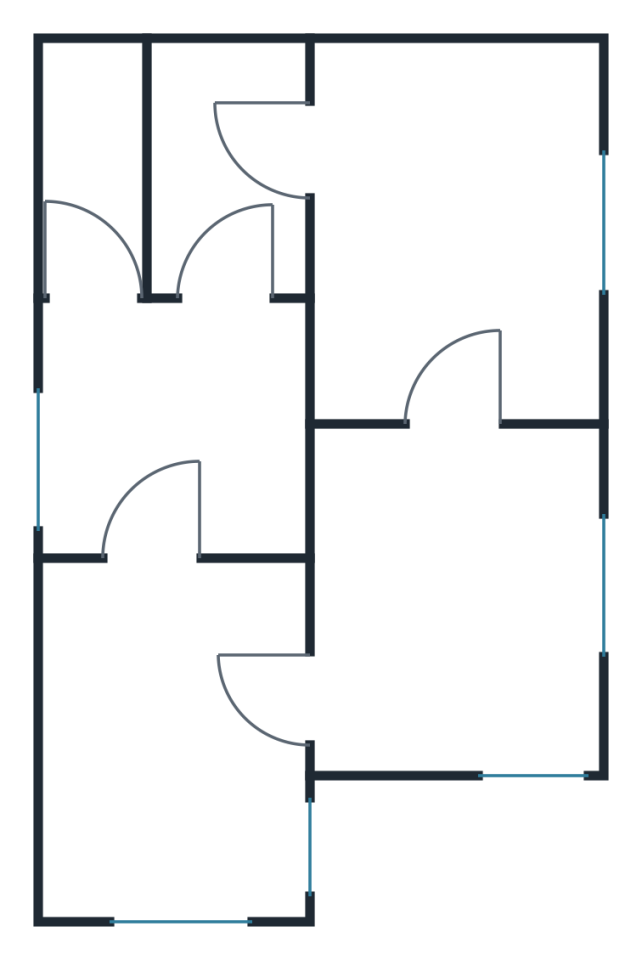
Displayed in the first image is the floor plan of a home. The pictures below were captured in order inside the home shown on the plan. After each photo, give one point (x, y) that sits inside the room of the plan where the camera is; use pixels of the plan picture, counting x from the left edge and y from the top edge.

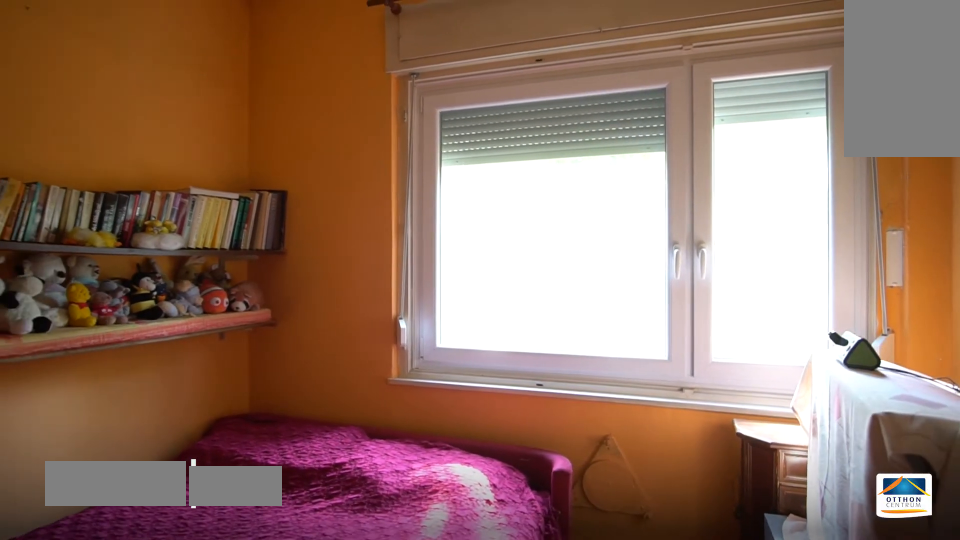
(462, 209)
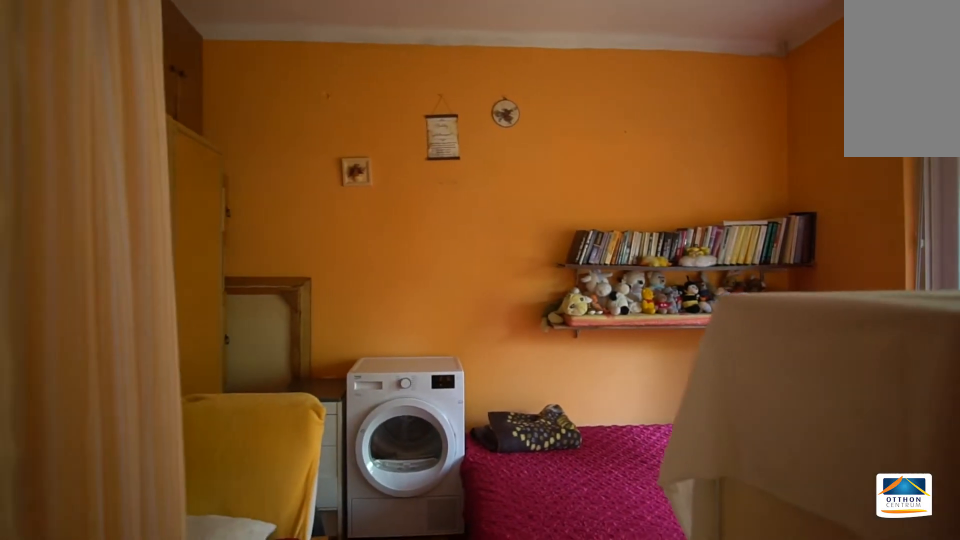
(459, 211)
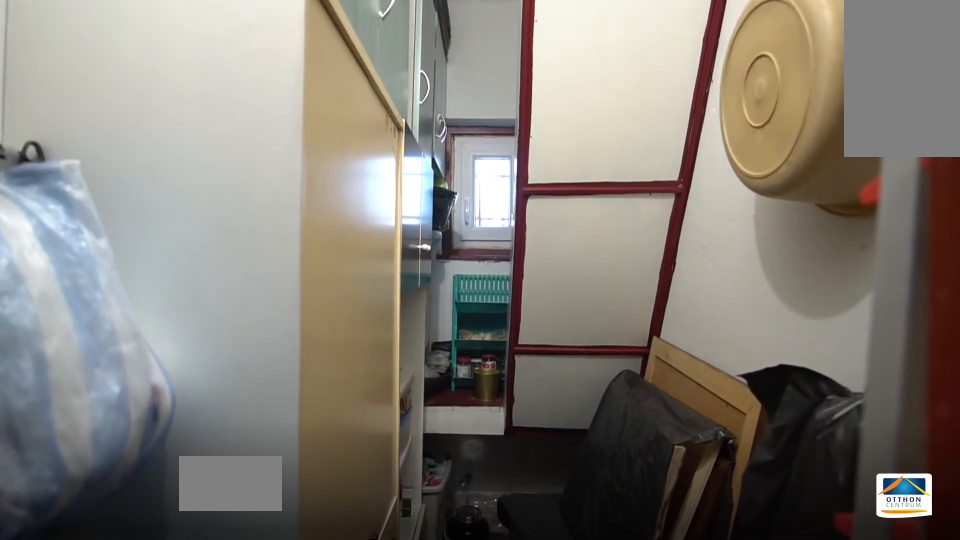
(104, 156)
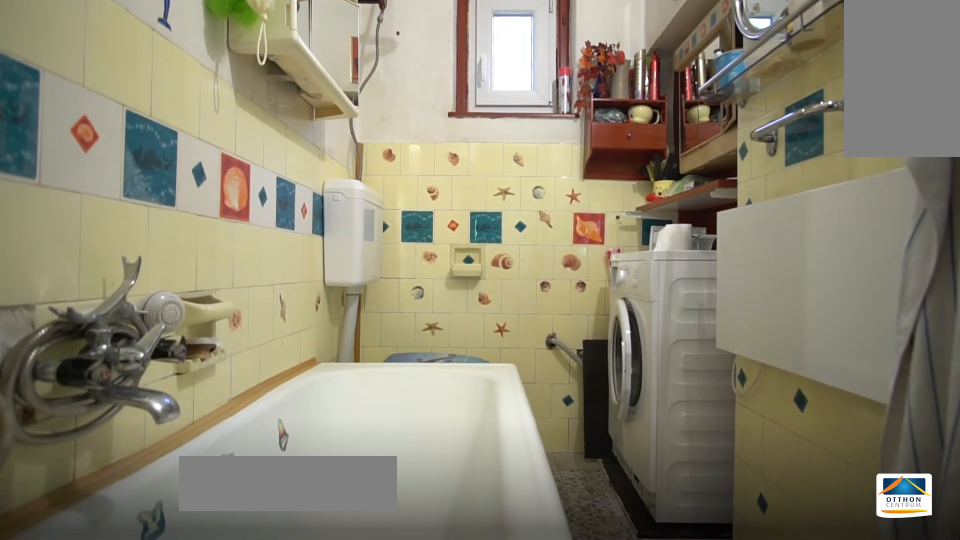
(233, 163)
